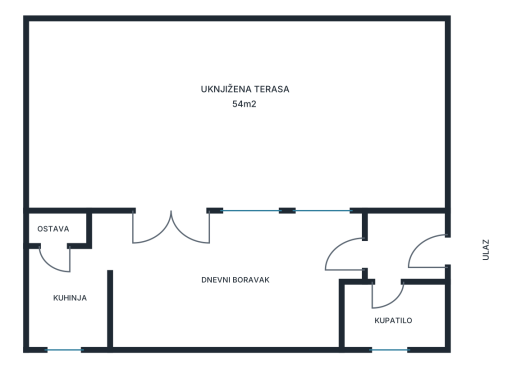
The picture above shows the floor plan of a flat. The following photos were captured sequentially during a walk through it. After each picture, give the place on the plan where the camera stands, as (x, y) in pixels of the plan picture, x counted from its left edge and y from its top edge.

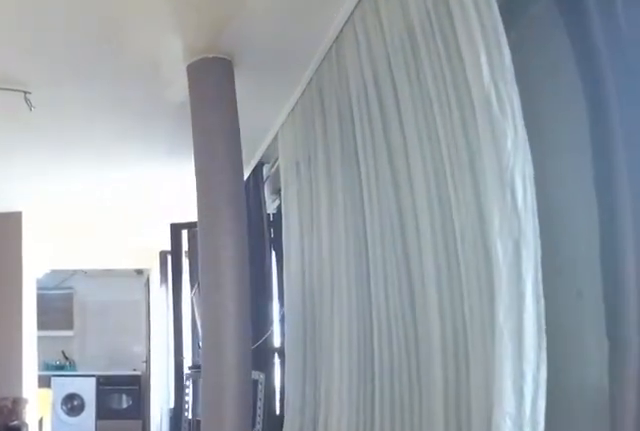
(402, 252)
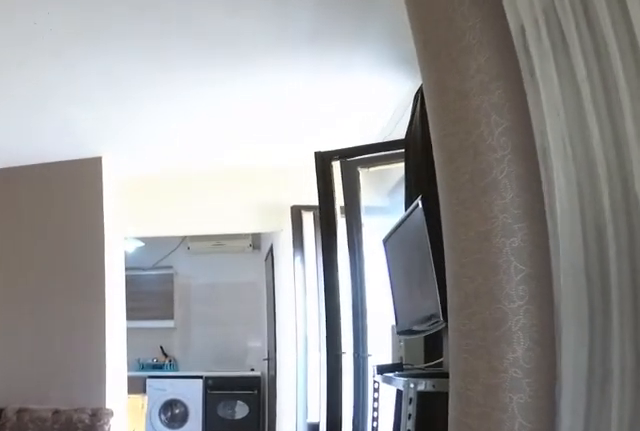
(330, 252)
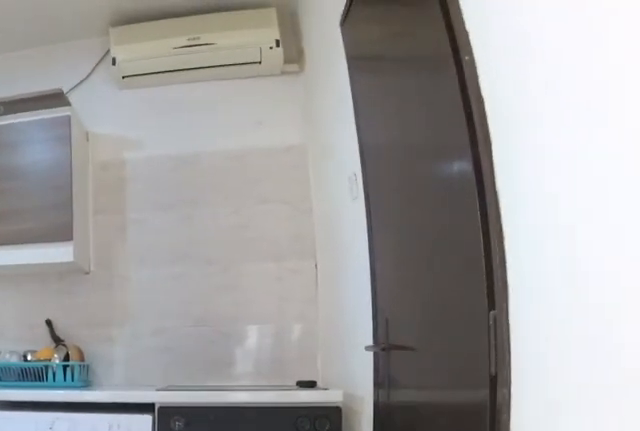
(120, 245)
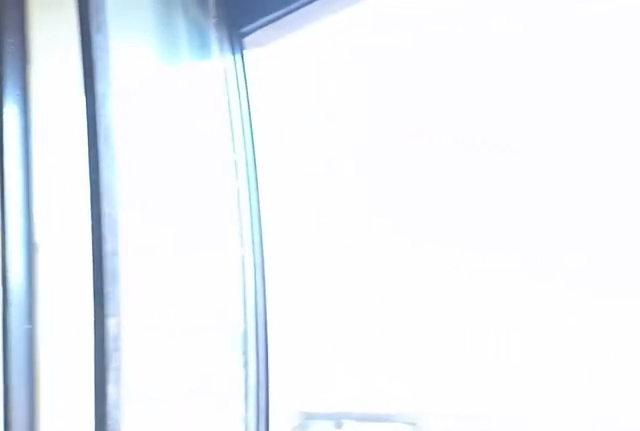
(170, 250)
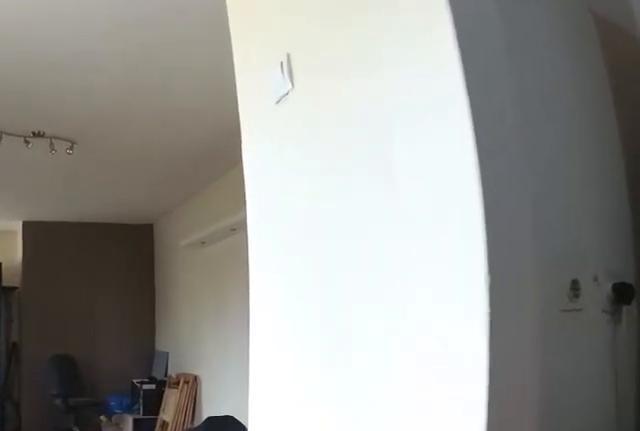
(68, 251)
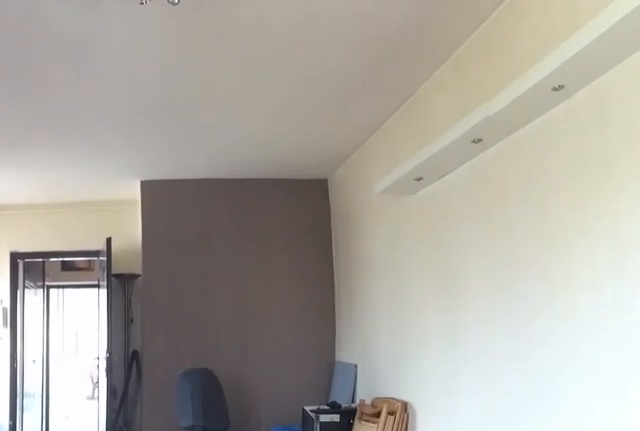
(142, 251)
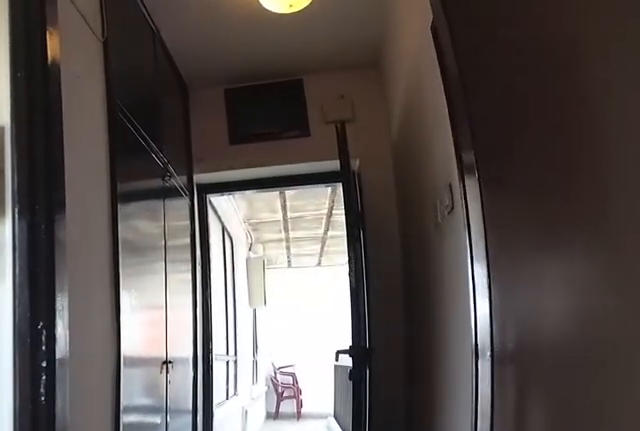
(293, 263)
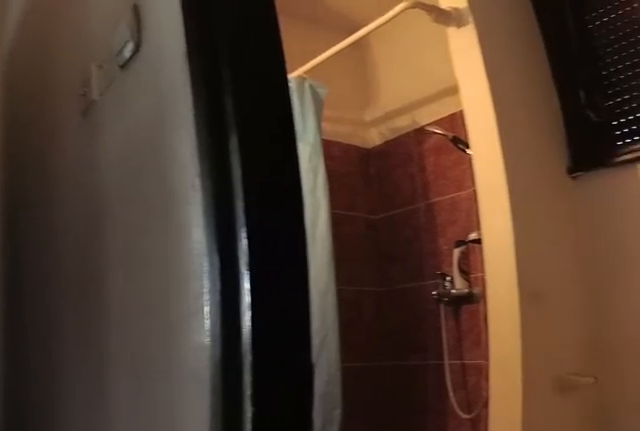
(349, 260)
